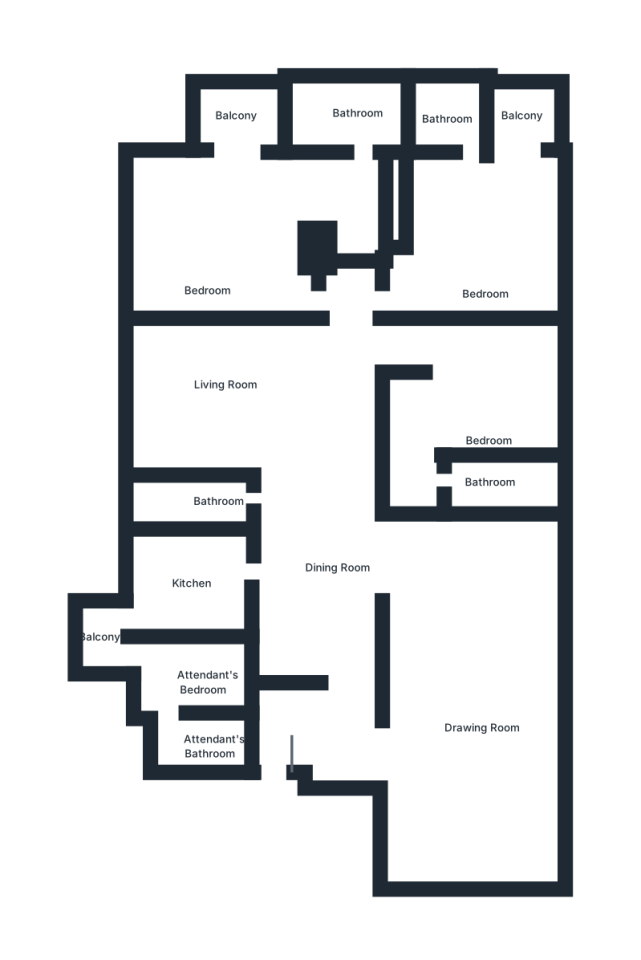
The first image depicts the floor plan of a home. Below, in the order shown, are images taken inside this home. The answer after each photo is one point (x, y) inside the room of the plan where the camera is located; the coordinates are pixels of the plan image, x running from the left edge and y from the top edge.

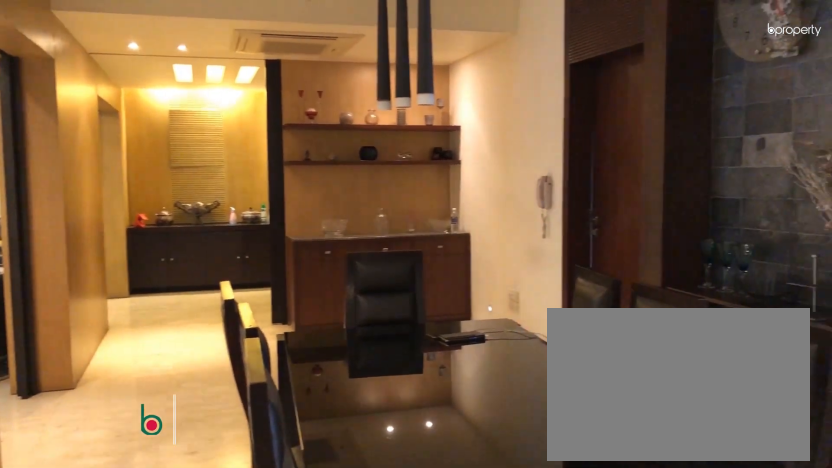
(339, 585)
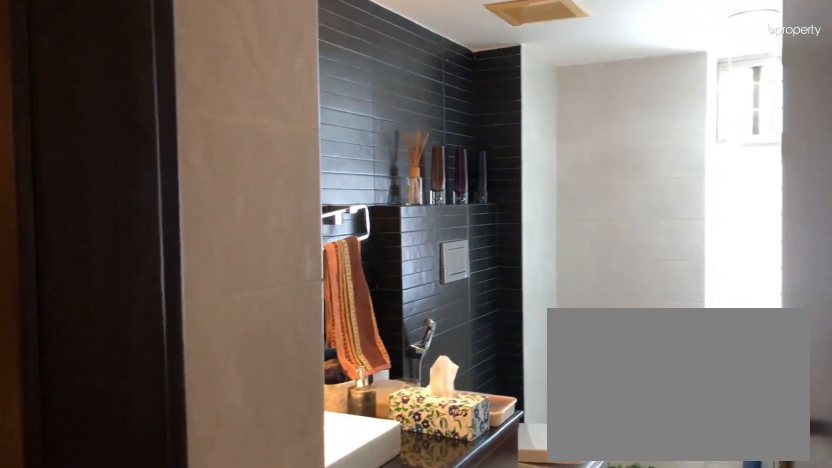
(194, 499)
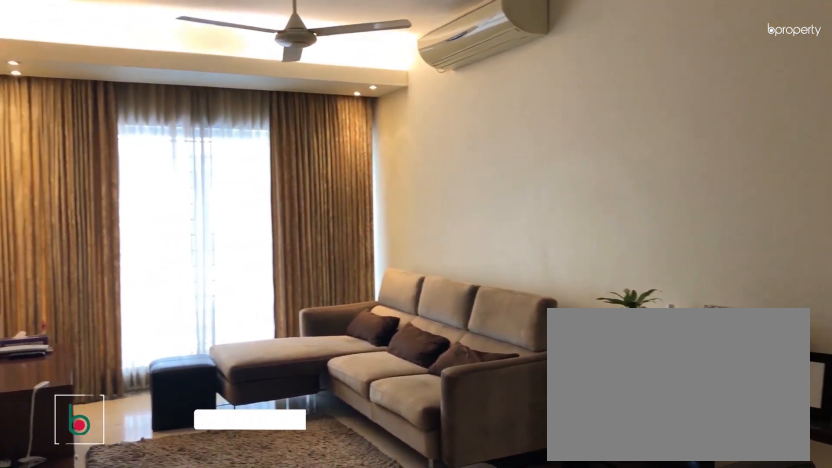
(259, 407)
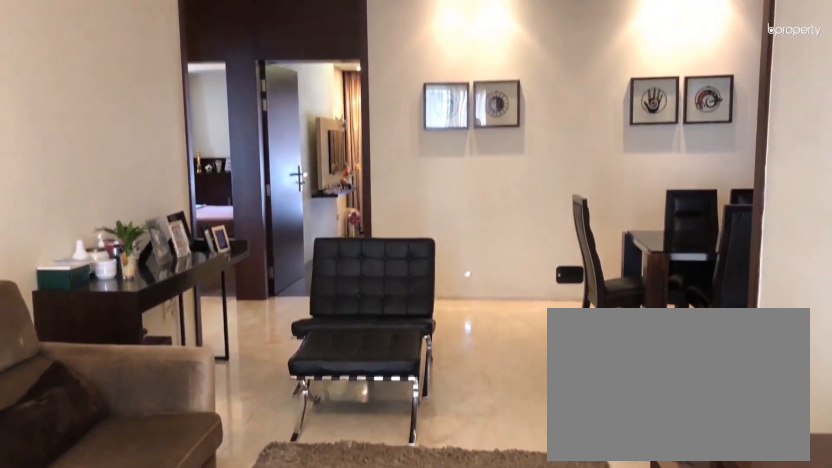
(261, 408)
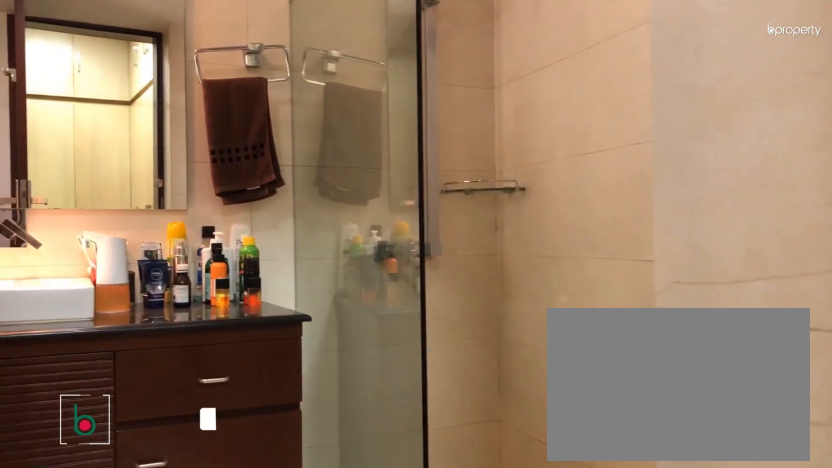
(351, 99)
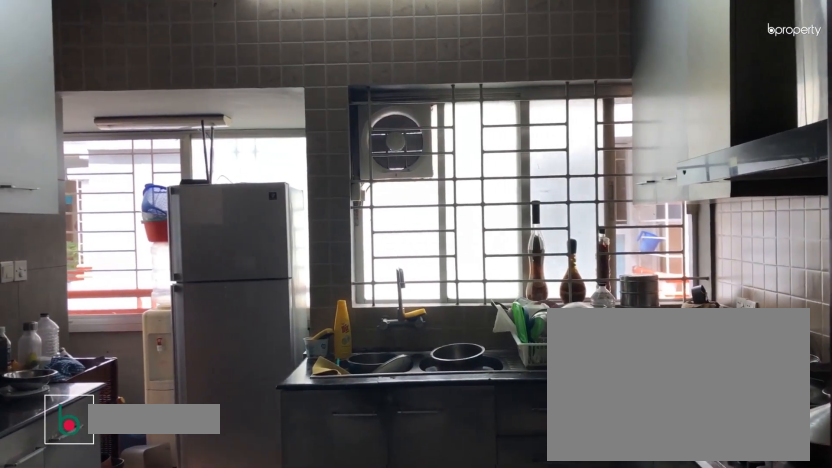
(172, 573)
